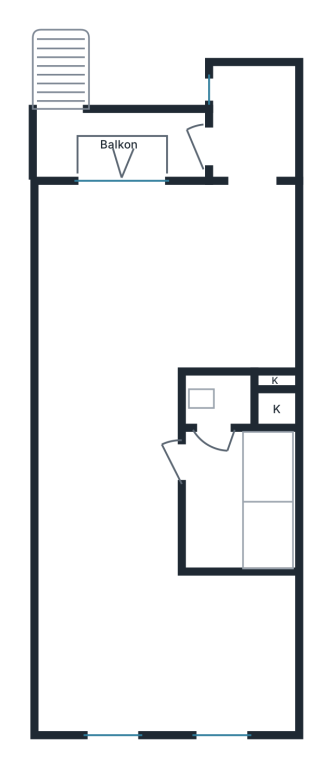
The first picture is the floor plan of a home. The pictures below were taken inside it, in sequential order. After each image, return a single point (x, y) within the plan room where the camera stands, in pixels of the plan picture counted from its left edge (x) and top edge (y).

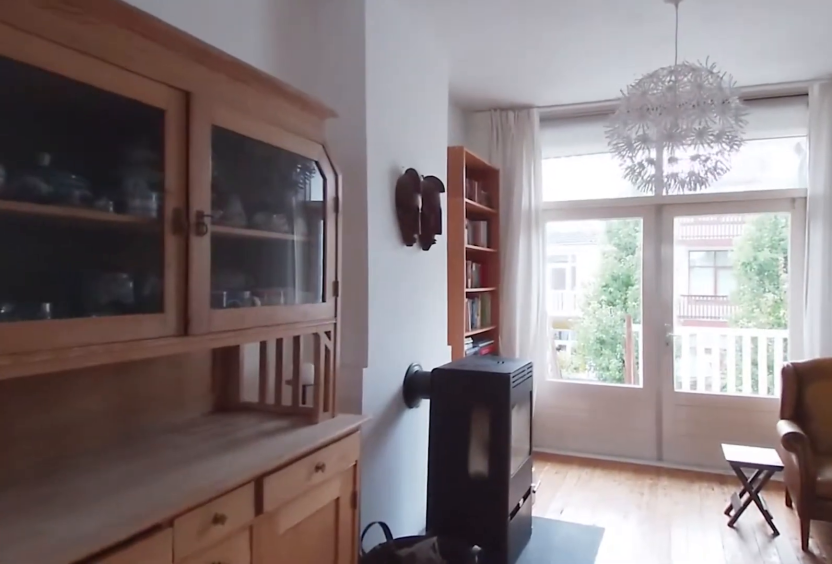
(152, 616)
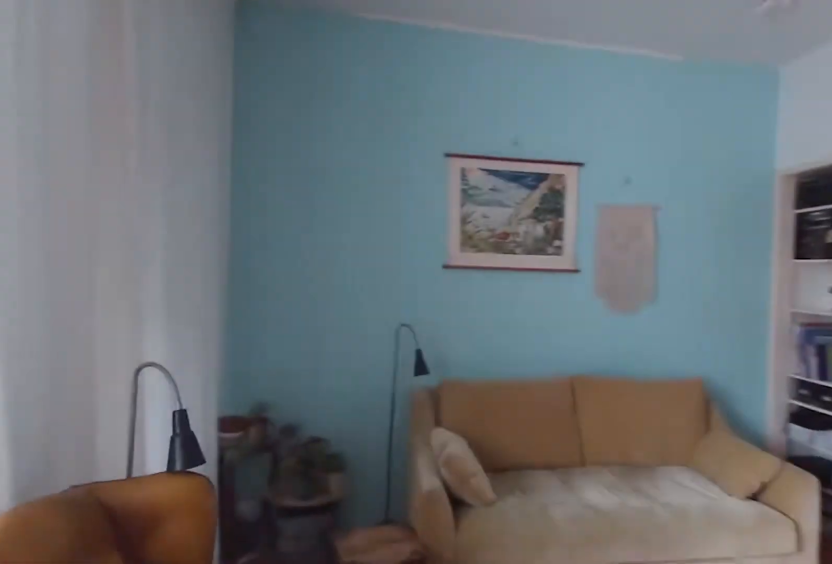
(244, 184)
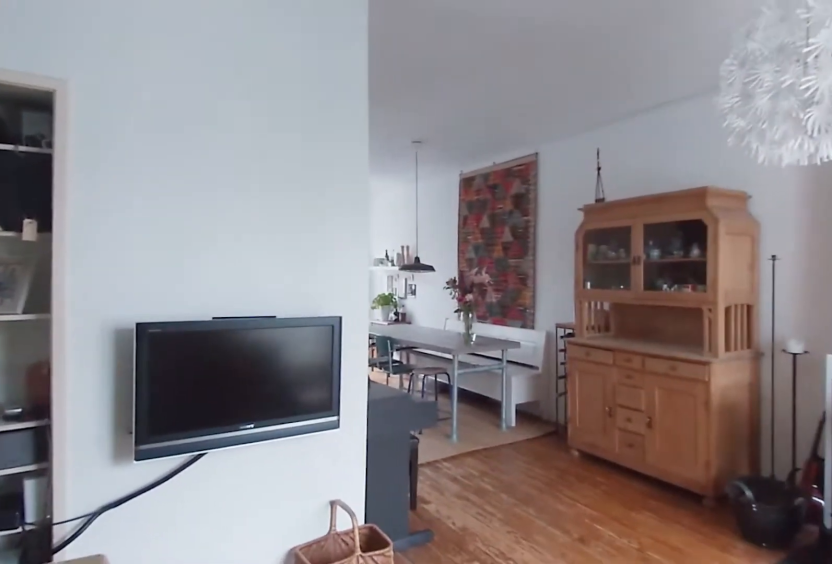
(244, 184)
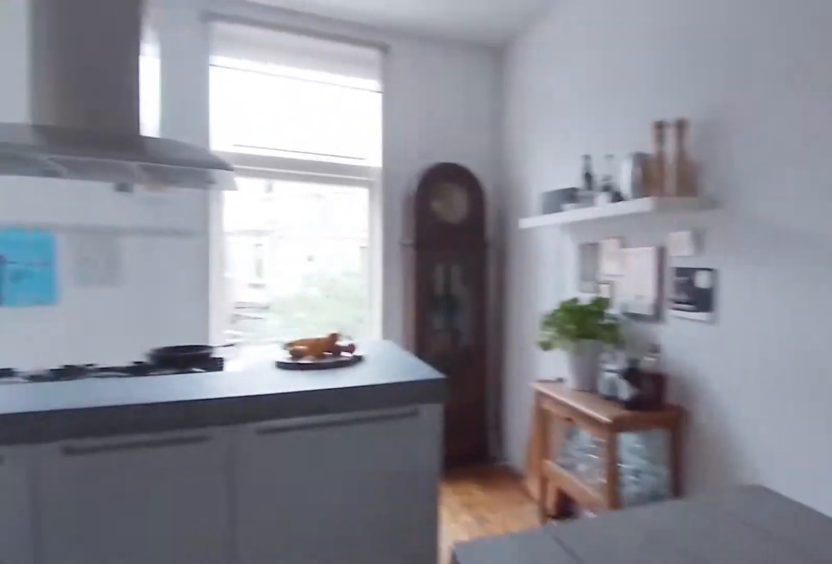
(151, 616)
